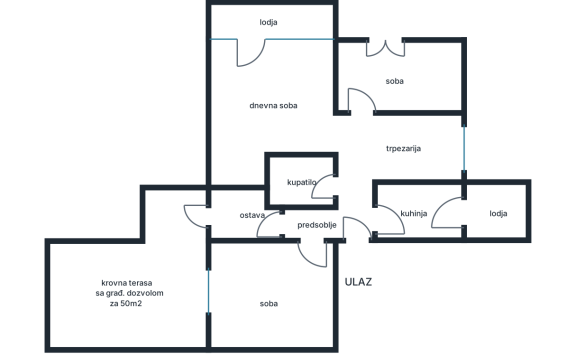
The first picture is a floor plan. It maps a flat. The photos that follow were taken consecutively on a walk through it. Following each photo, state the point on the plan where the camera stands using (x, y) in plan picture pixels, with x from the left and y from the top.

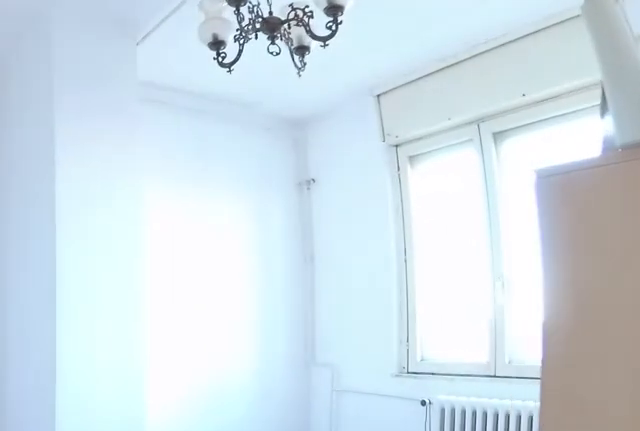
(318, 225)
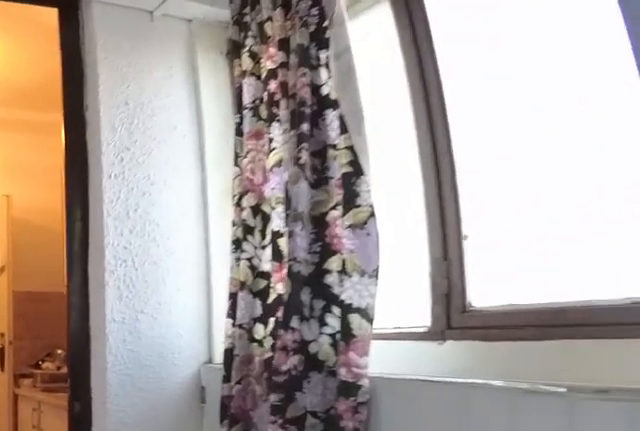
(509, 214)
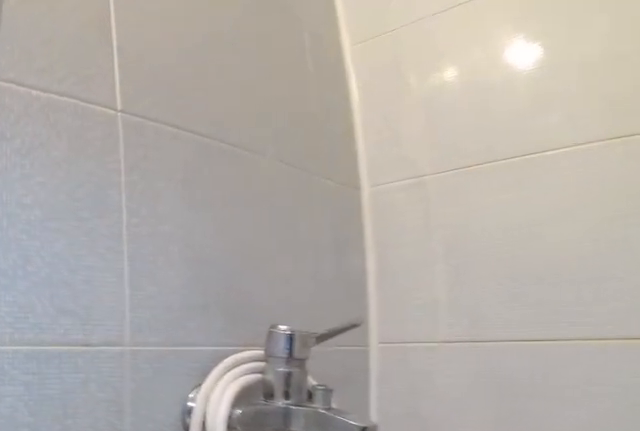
(294, 177)
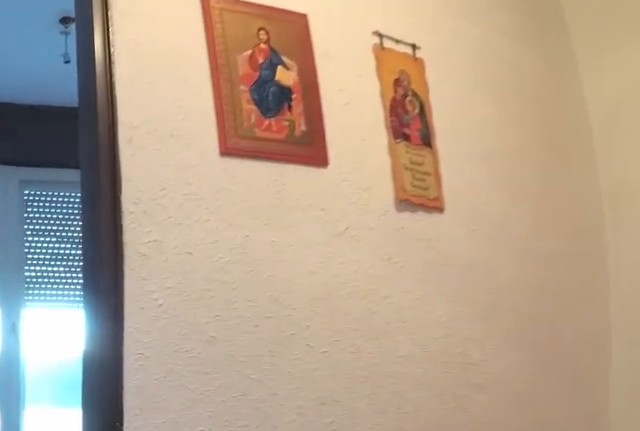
(356, 162)
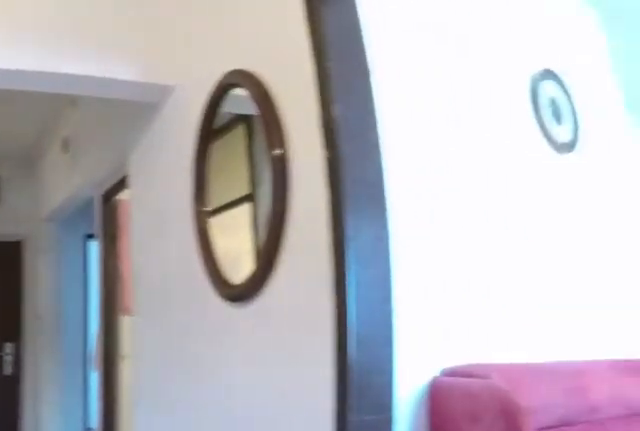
(350, 113)
